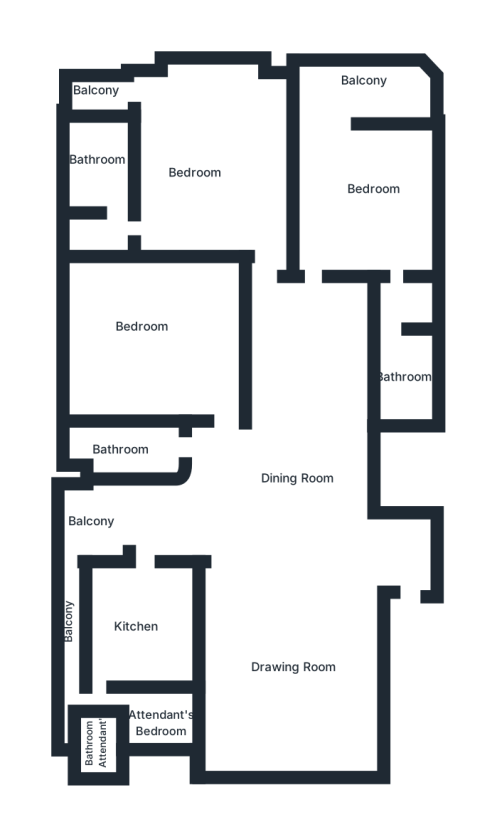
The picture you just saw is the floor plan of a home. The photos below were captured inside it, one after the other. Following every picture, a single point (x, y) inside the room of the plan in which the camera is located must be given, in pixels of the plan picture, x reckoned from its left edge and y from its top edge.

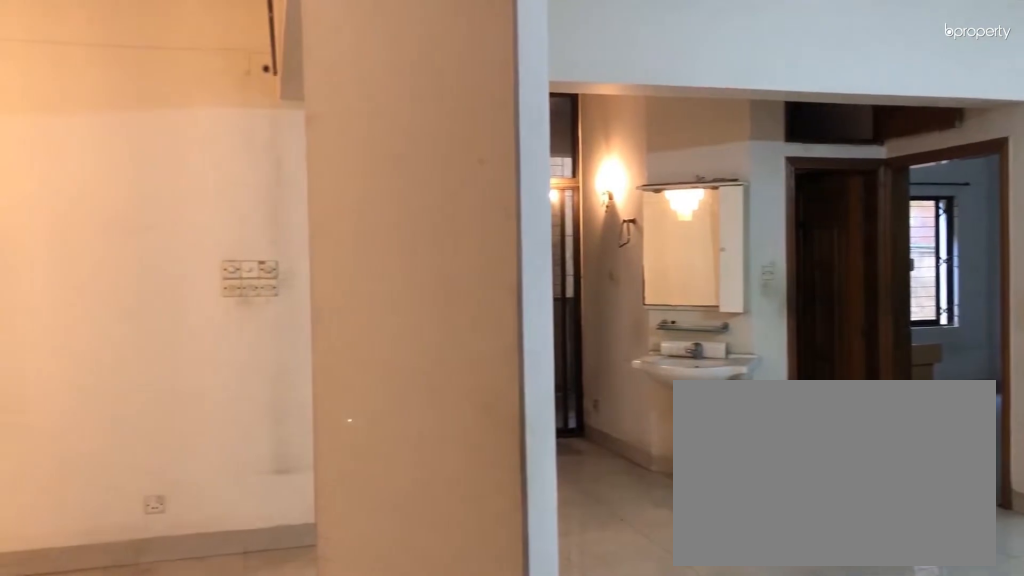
(299, 656)
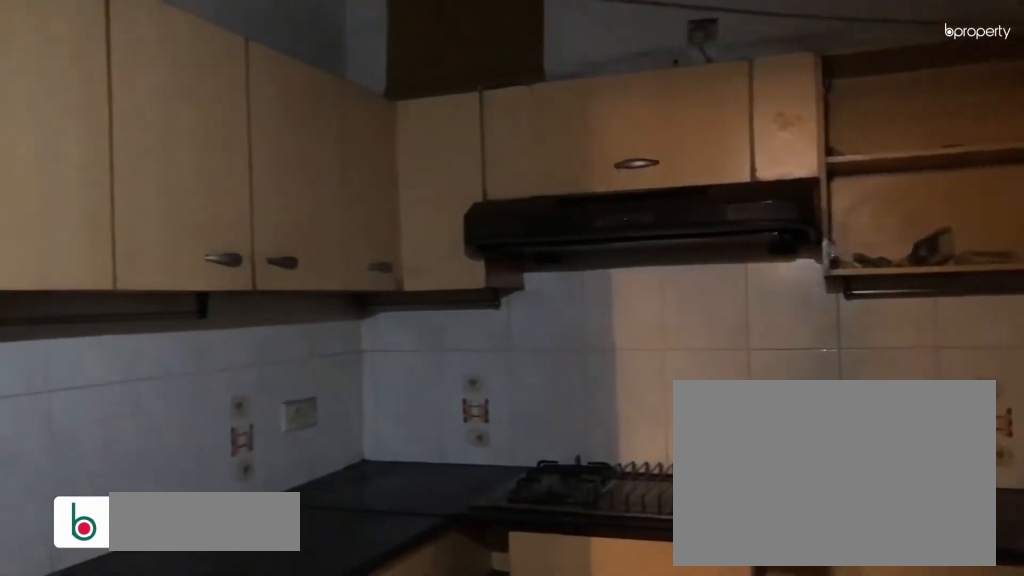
(139, 627)
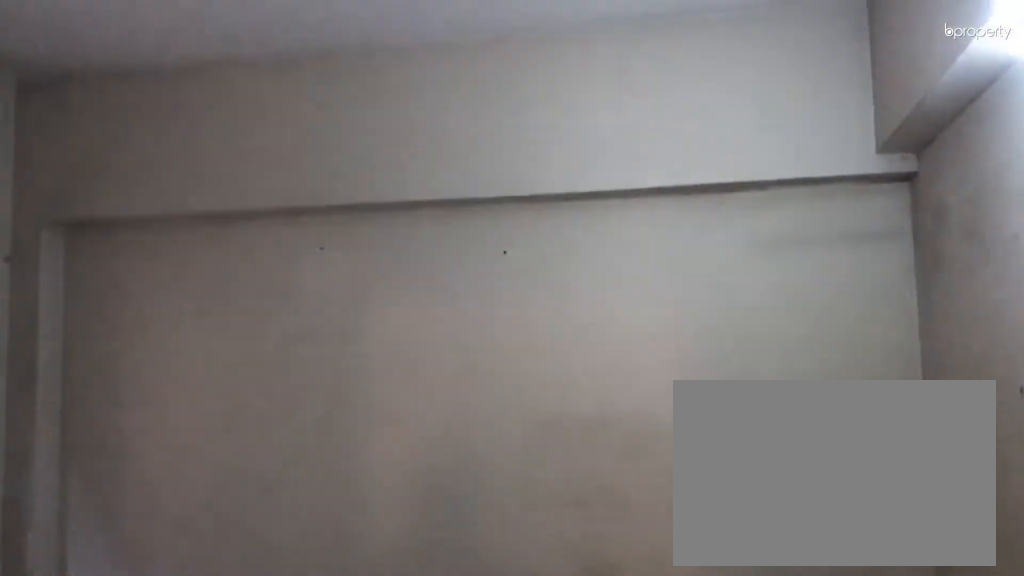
(162, 353)
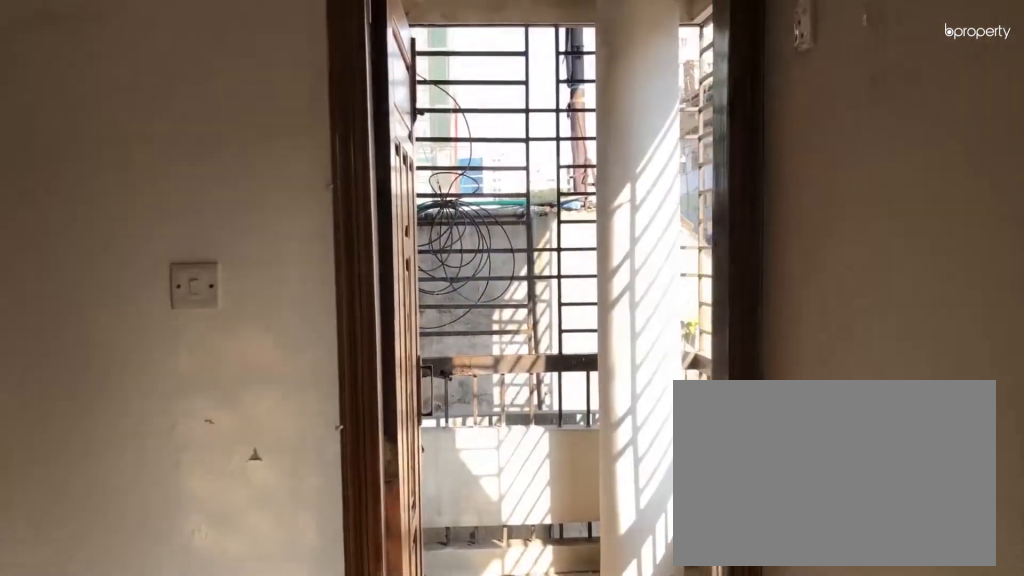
(169, 116)
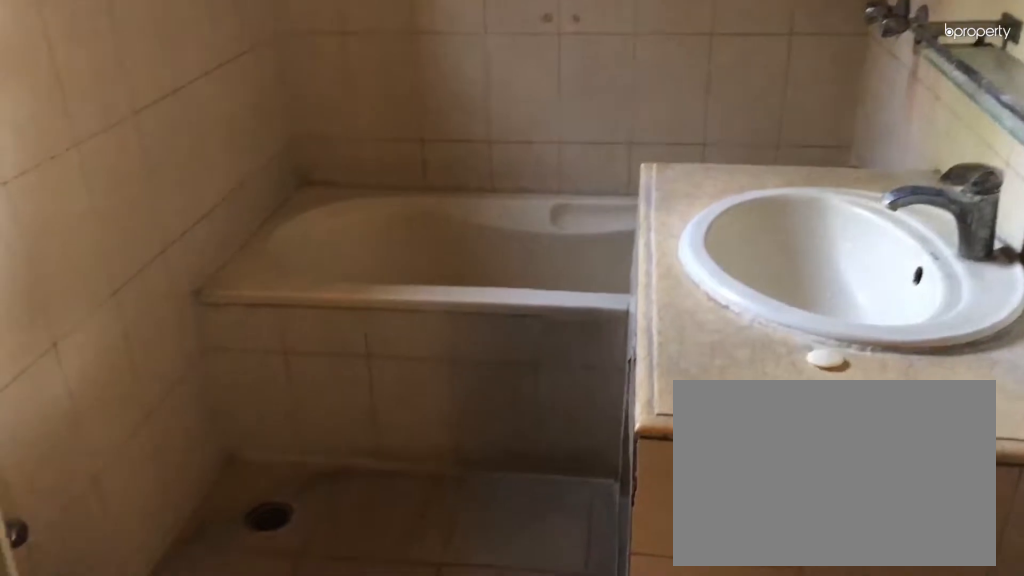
(111, 166)
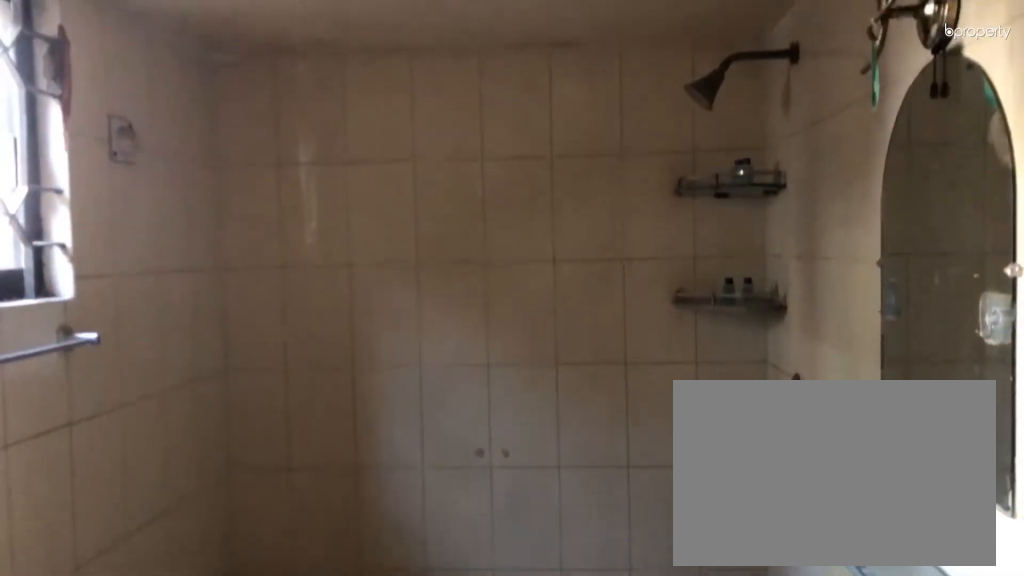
(111, 166)
